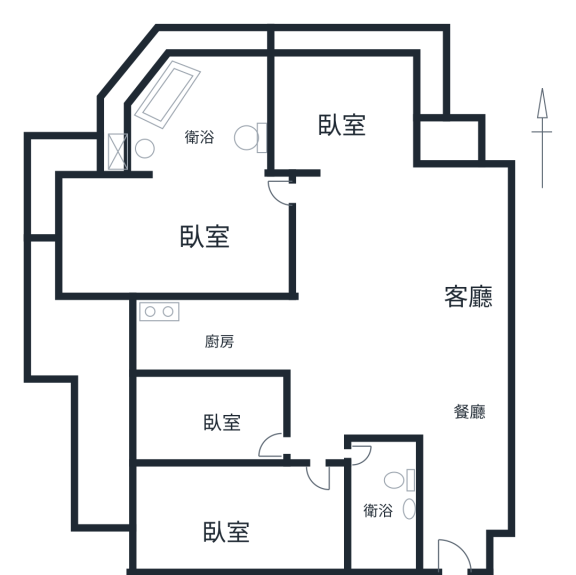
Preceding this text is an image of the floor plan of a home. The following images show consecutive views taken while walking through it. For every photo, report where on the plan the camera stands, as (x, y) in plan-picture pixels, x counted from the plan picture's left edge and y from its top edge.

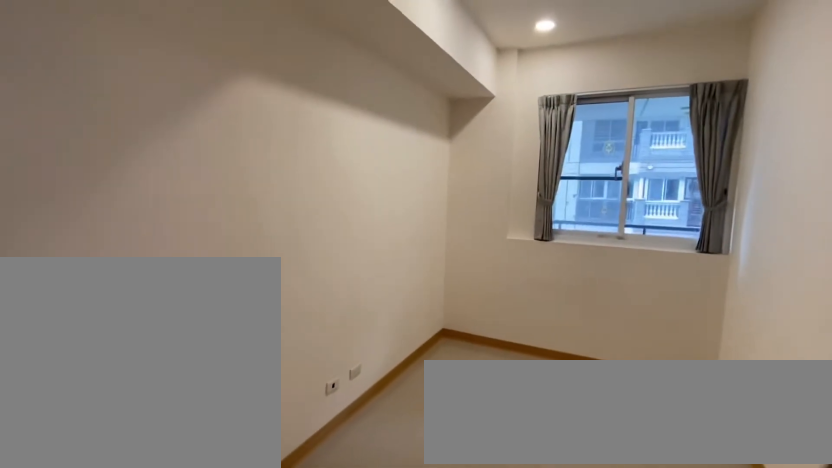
(250, 498)
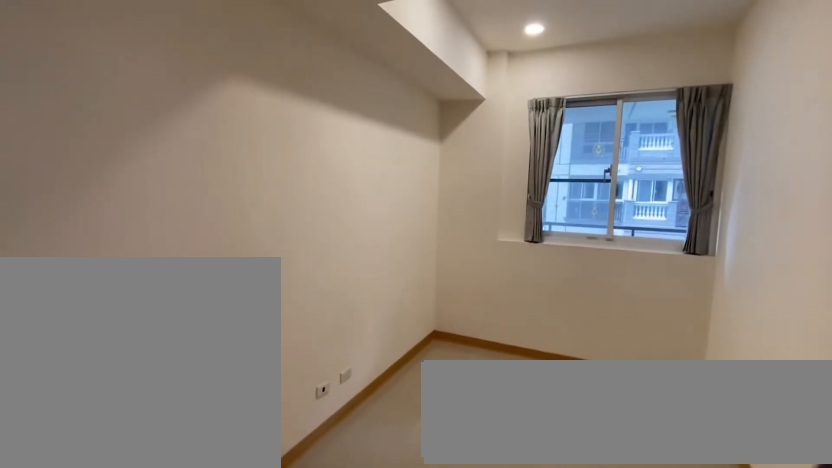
(250, 510)
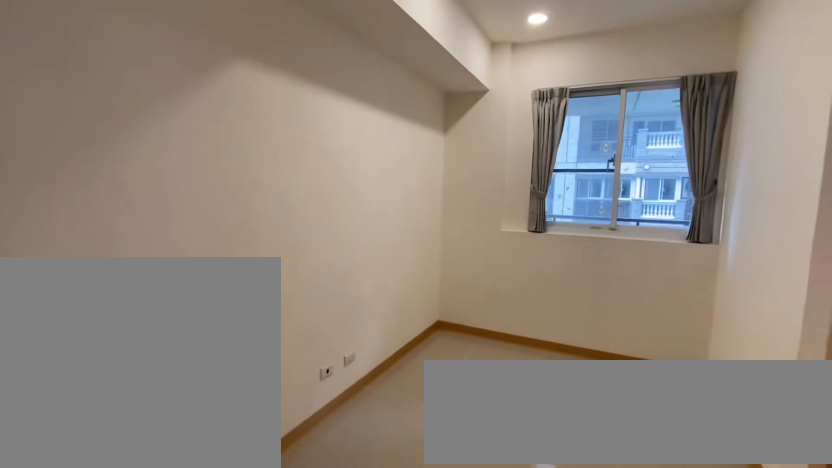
(250, 478)
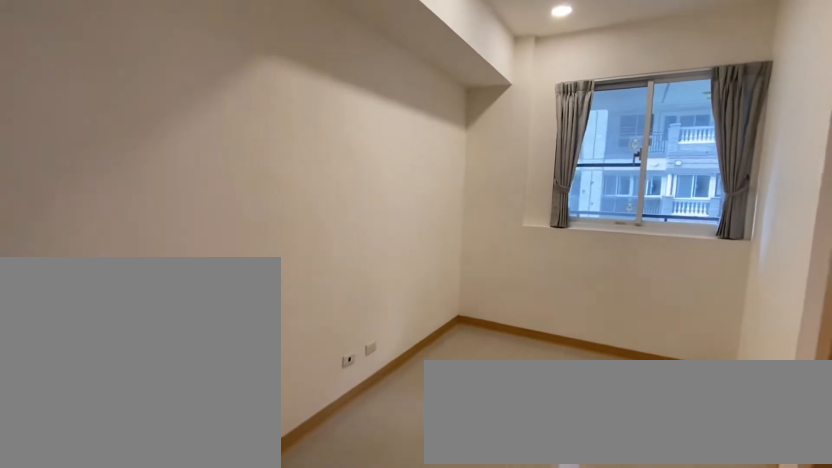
(251, 467)
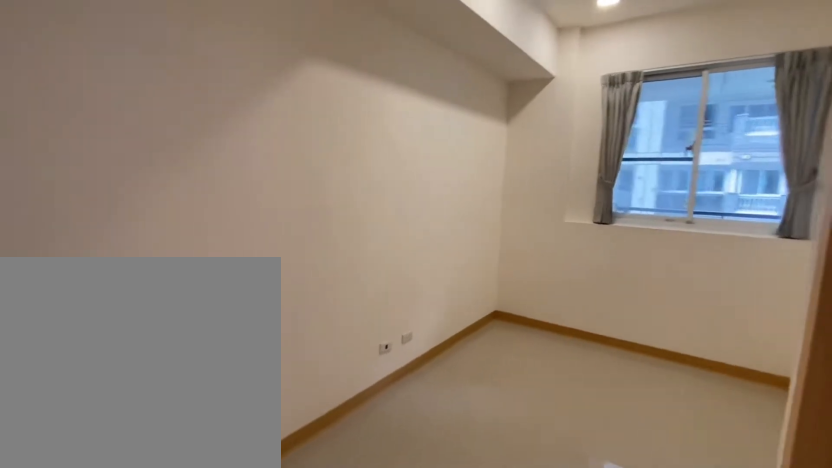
(252, 479)
